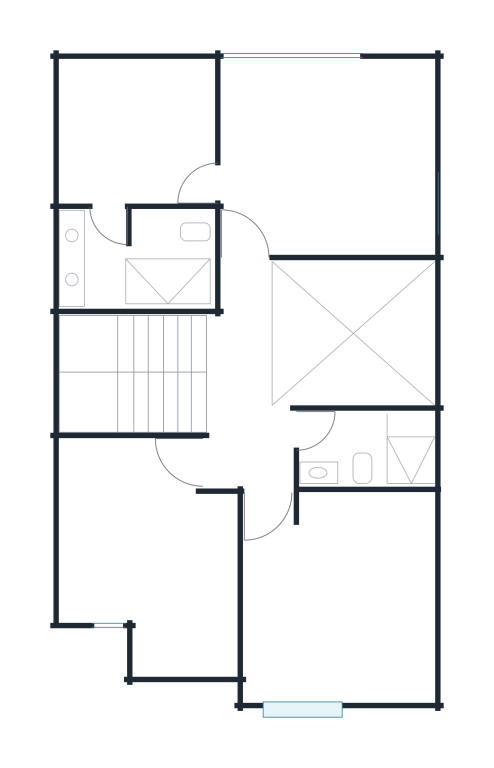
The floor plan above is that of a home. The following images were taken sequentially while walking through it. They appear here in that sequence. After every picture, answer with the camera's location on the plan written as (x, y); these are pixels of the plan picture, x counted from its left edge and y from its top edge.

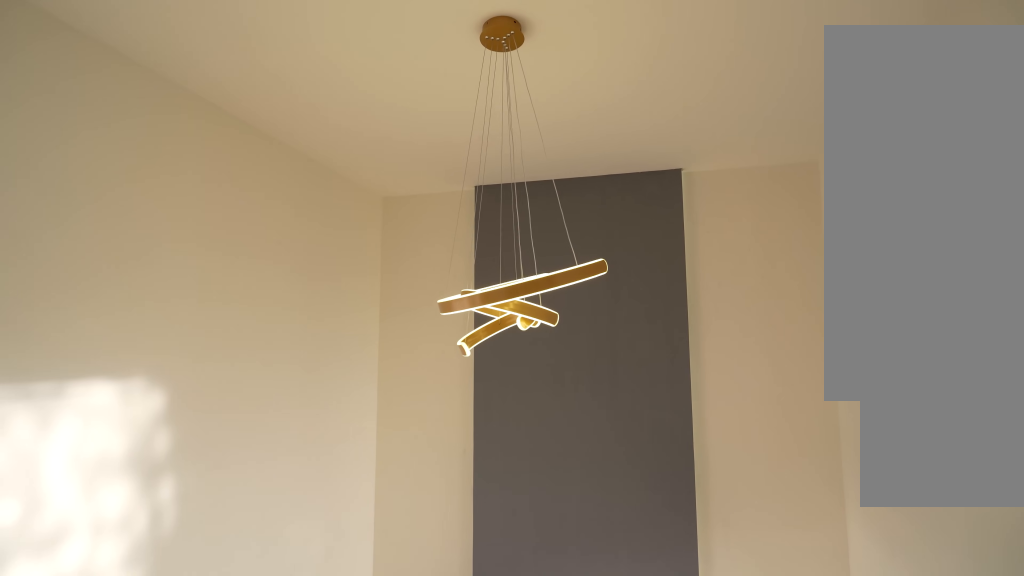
(247, 340)
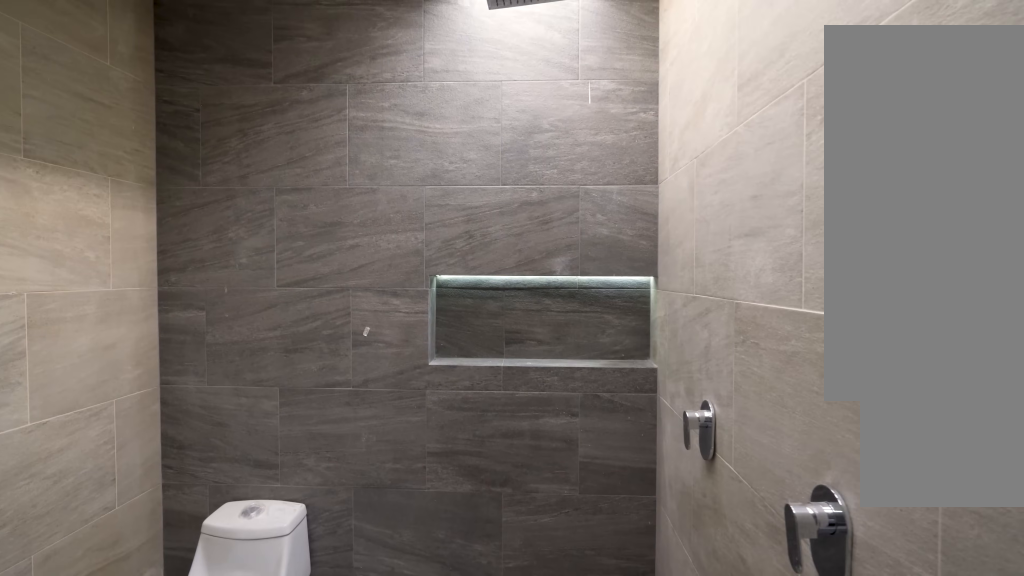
(109, 185)
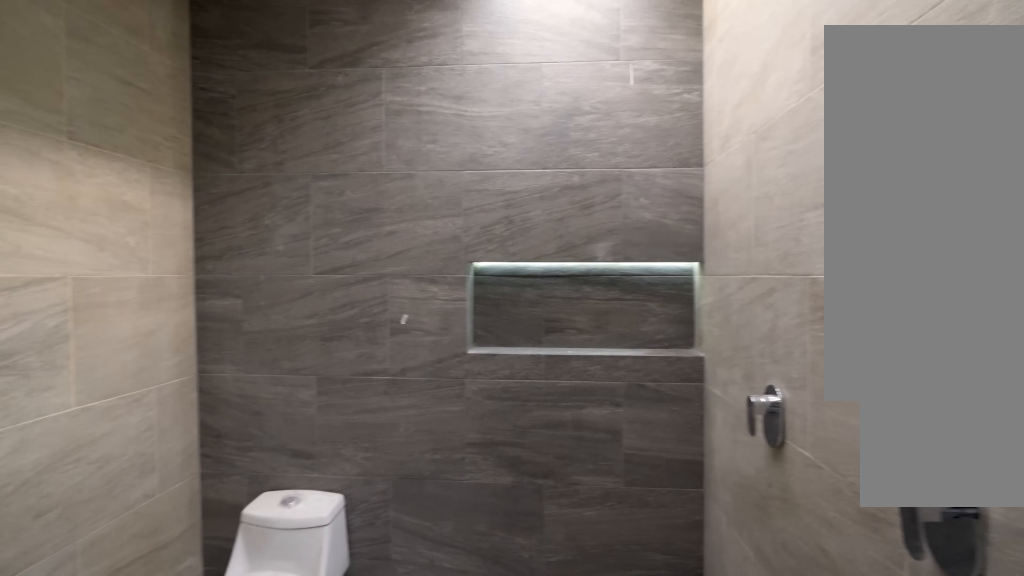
(109, 185)
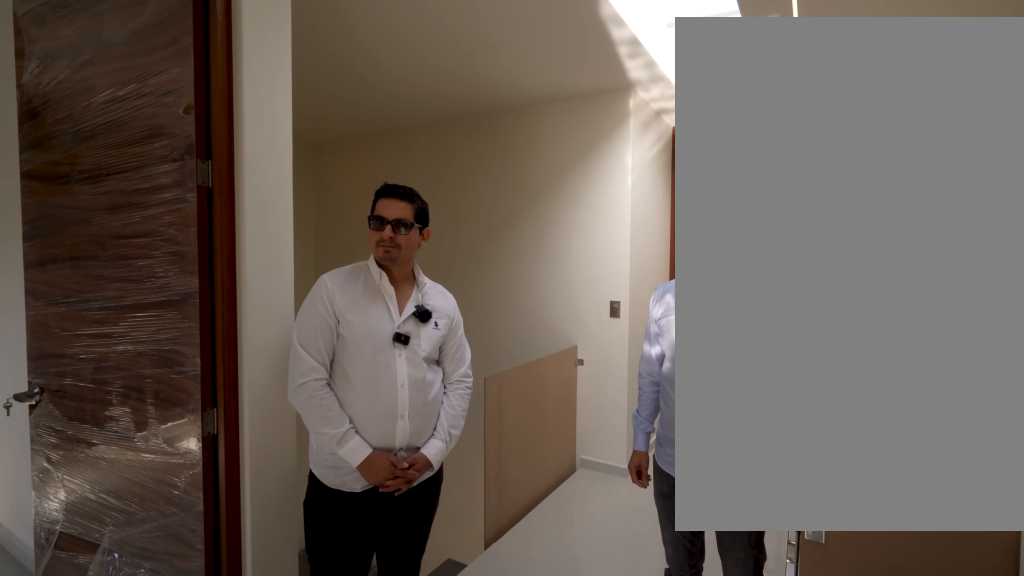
(268, 506)
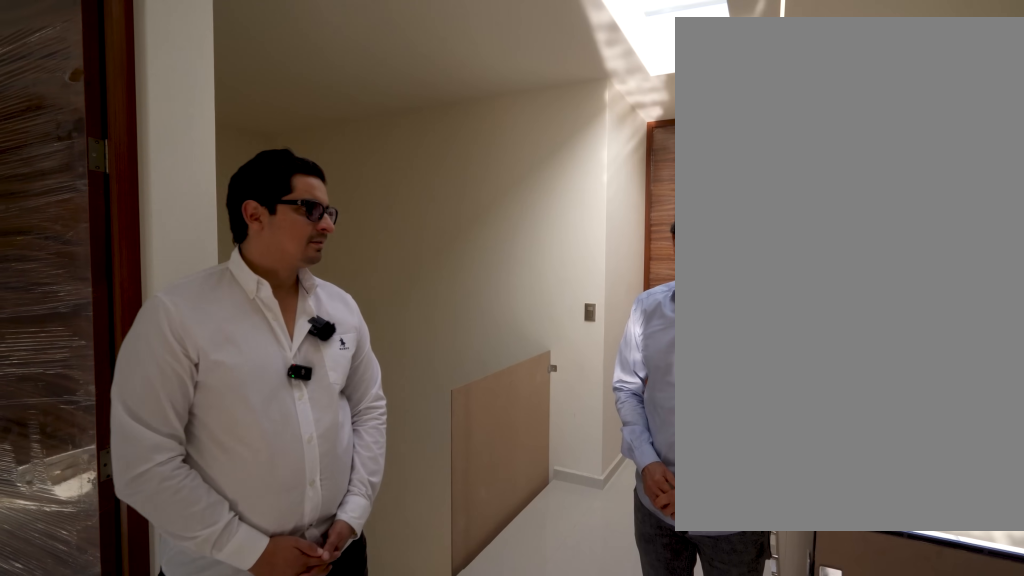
(267, 506)
